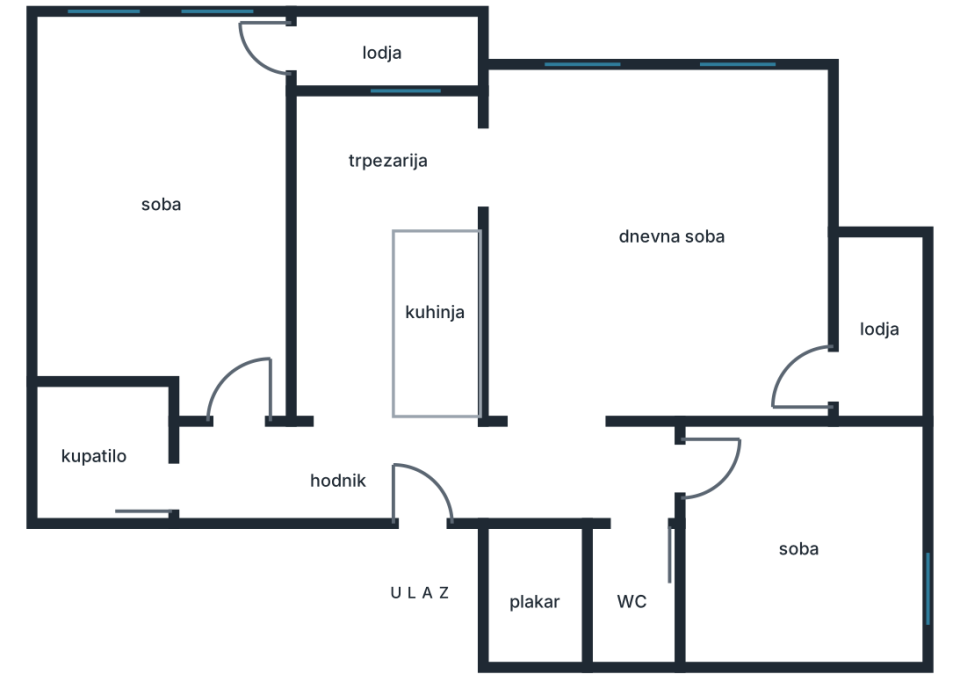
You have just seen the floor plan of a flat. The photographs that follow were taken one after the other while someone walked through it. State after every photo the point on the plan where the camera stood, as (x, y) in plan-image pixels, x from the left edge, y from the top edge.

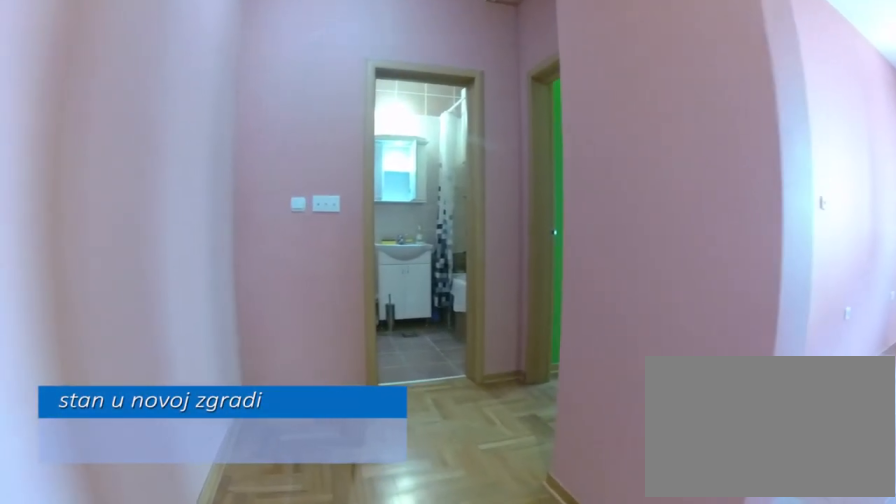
(368, 473)
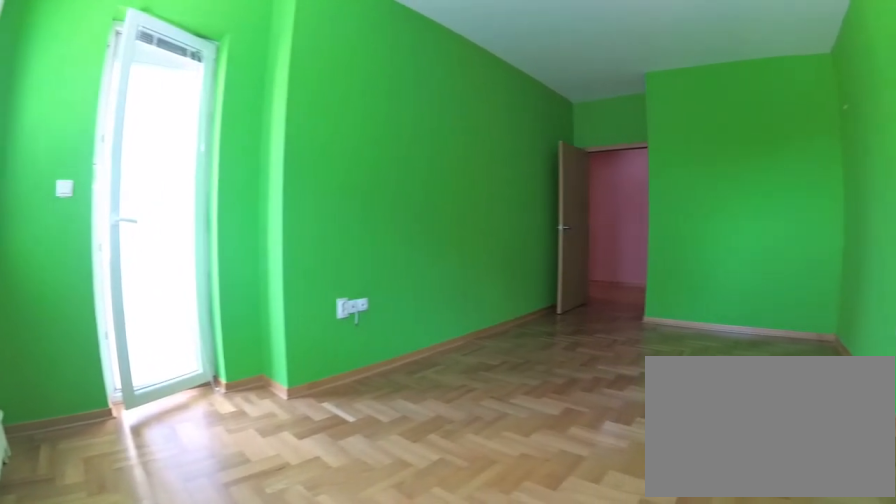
(78, 42)
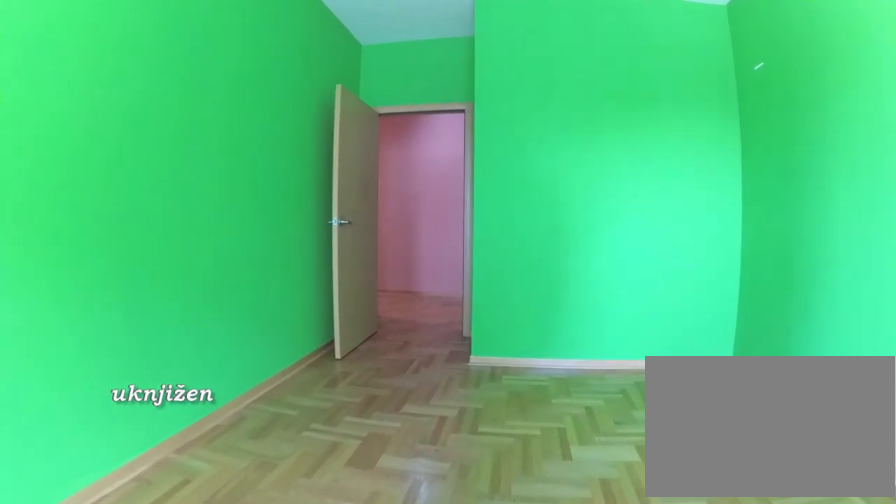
(132, 174)
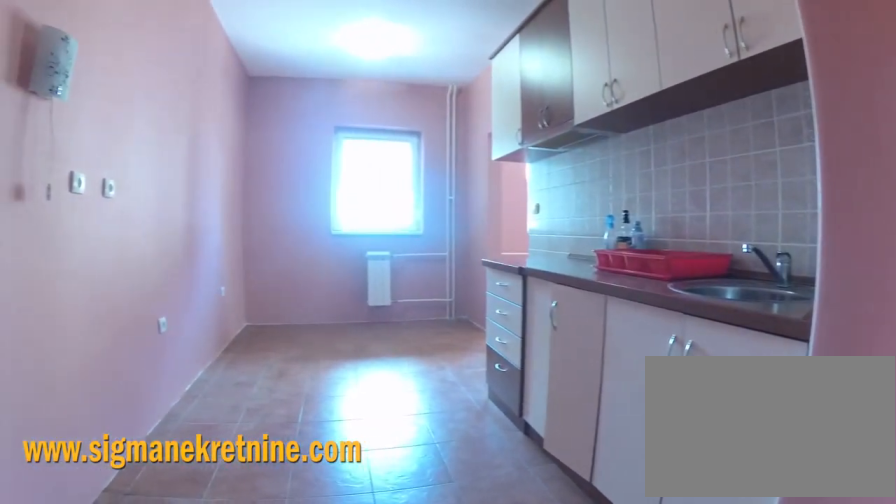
(337, 468)
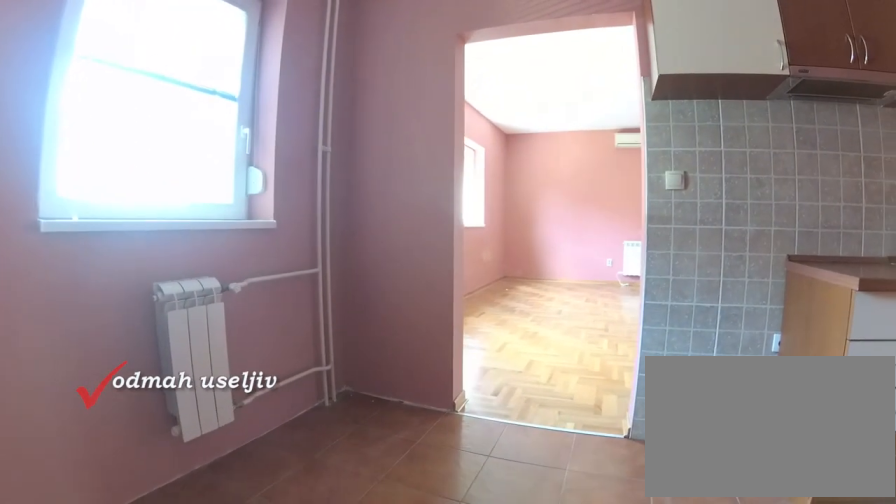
(321, 225)
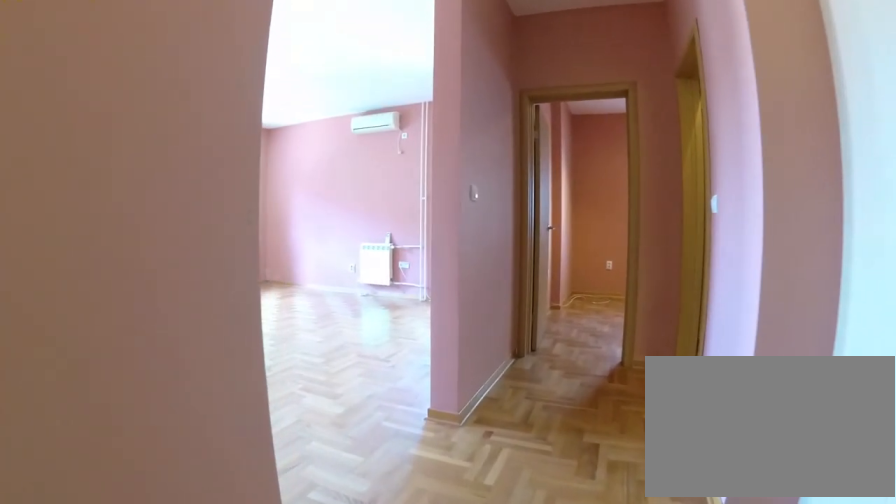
(415, 474)
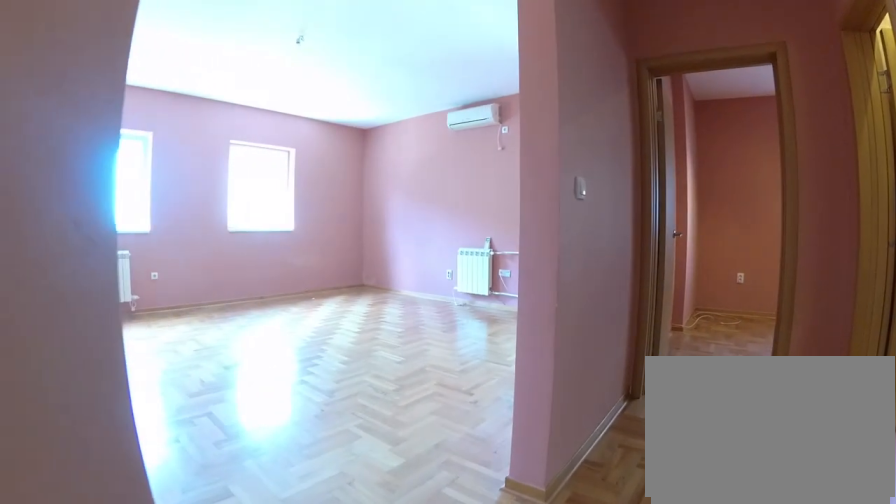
(461, 471)
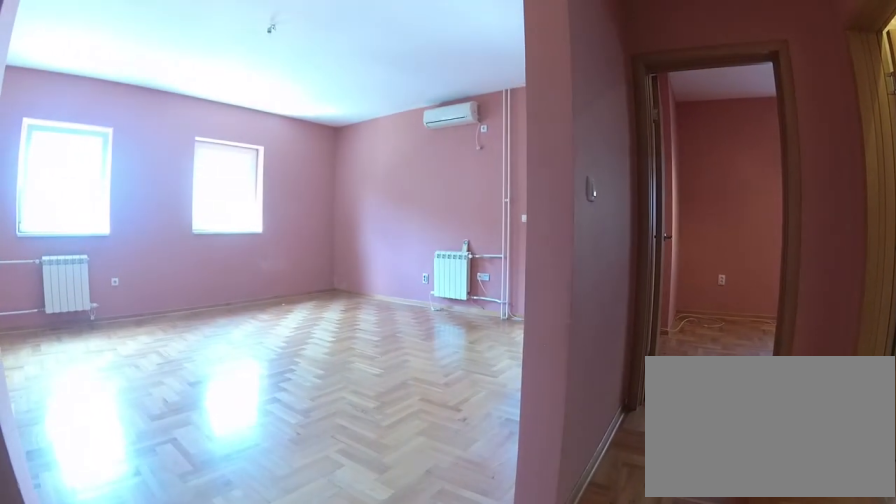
(496, 468)
